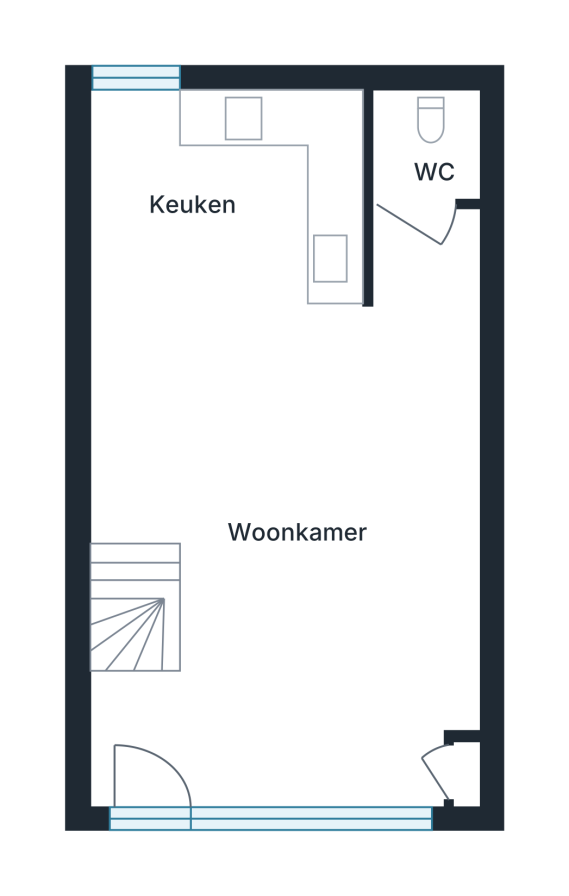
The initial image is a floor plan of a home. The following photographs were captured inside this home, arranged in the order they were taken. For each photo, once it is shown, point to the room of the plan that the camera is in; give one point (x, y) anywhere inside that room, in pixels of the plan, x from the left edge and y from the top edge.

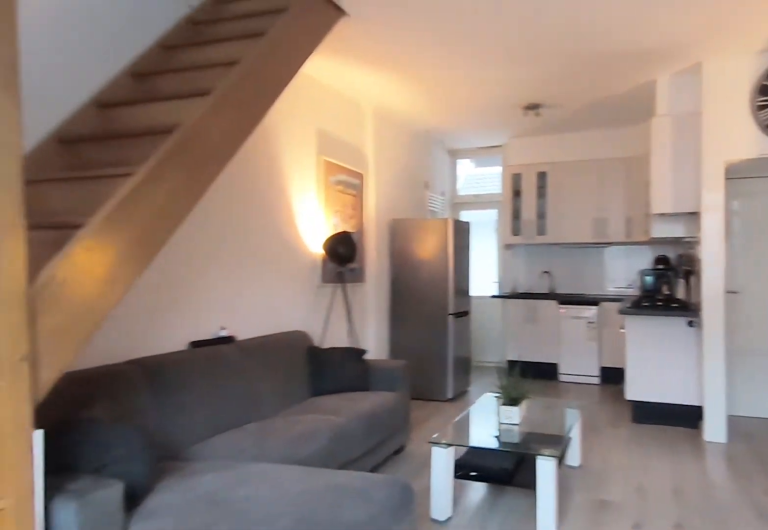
(218, 561)
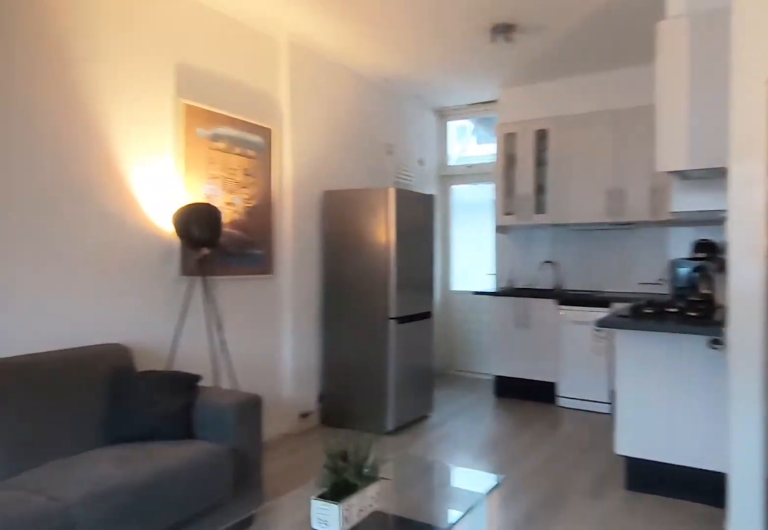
(218, 561)
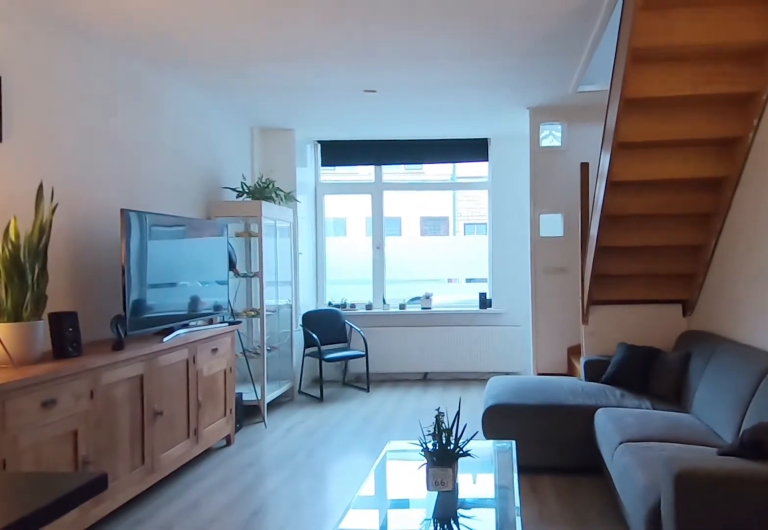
(222, 197)
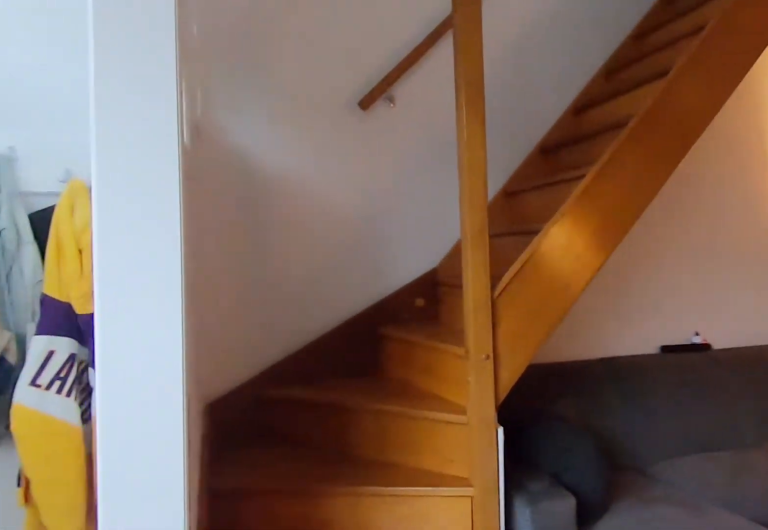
(217, 561)
